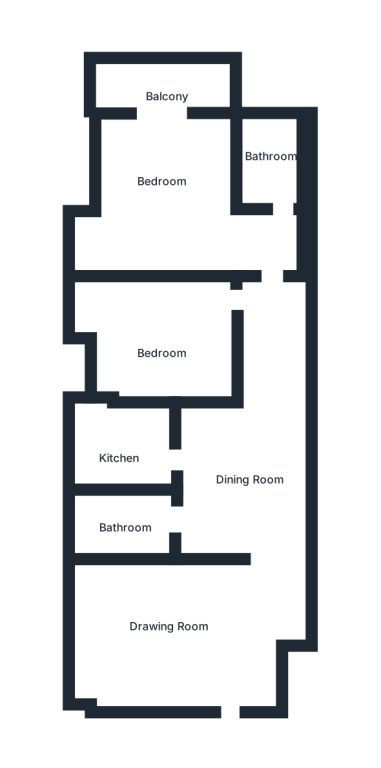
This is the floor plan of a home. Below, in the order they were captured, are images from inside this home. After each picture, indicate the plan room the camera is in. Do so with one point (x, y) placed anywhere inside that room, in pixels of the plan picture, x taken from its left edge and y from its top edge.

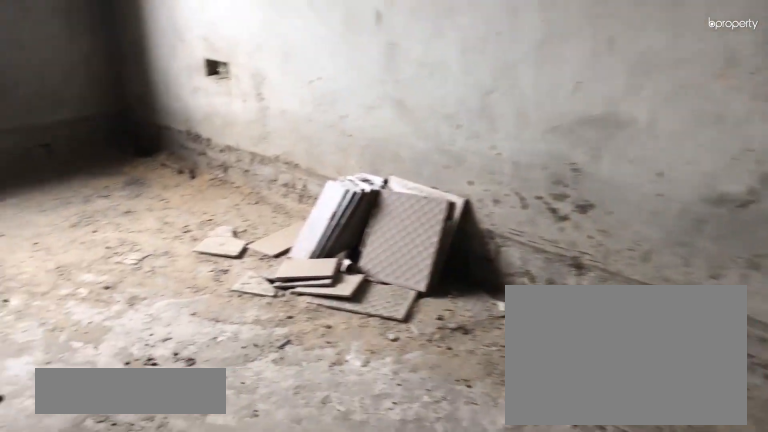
(165, 623)
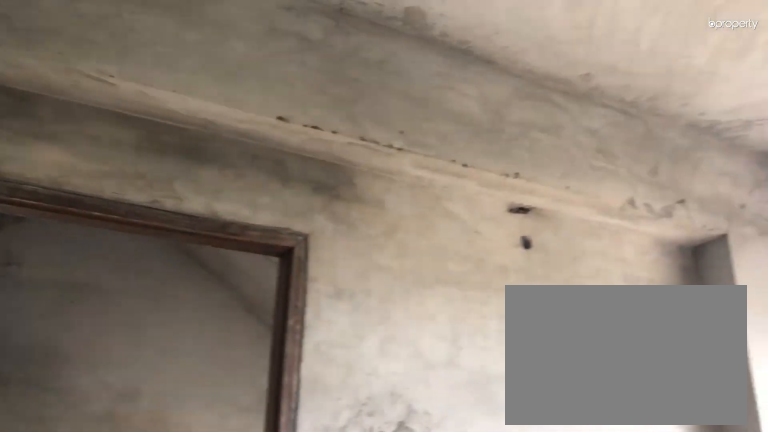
(165, 623)
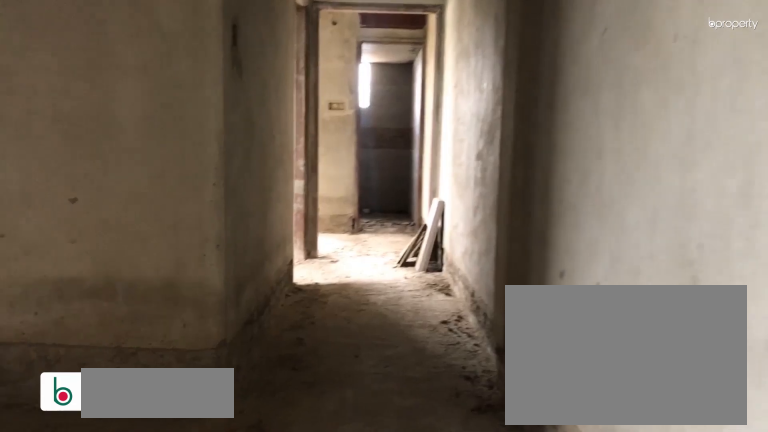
(224, 487)
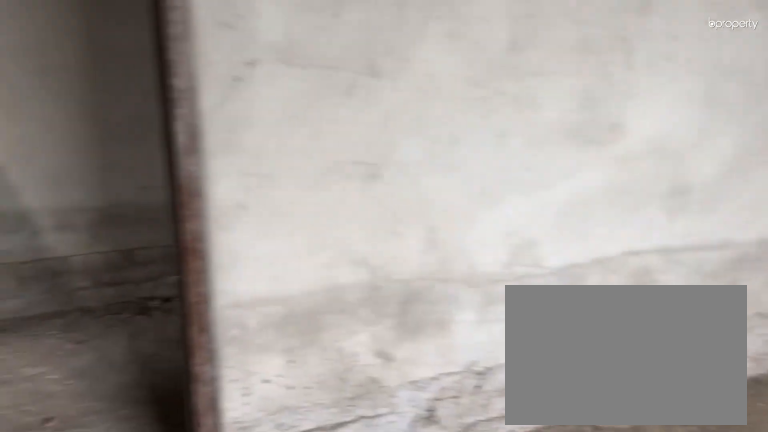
(178, 326)
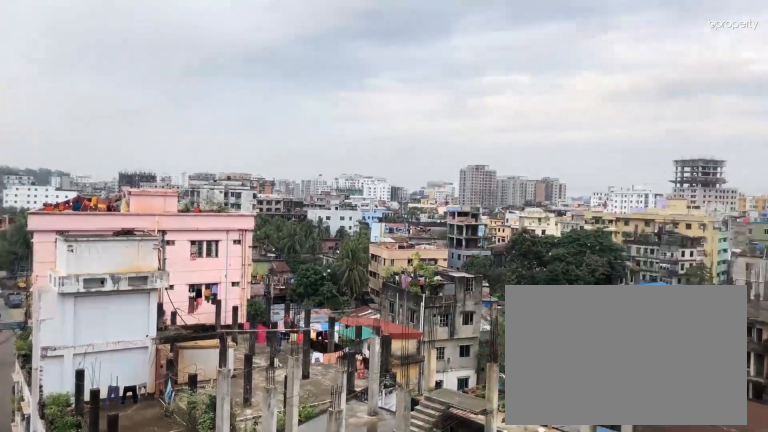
(157, 100)
